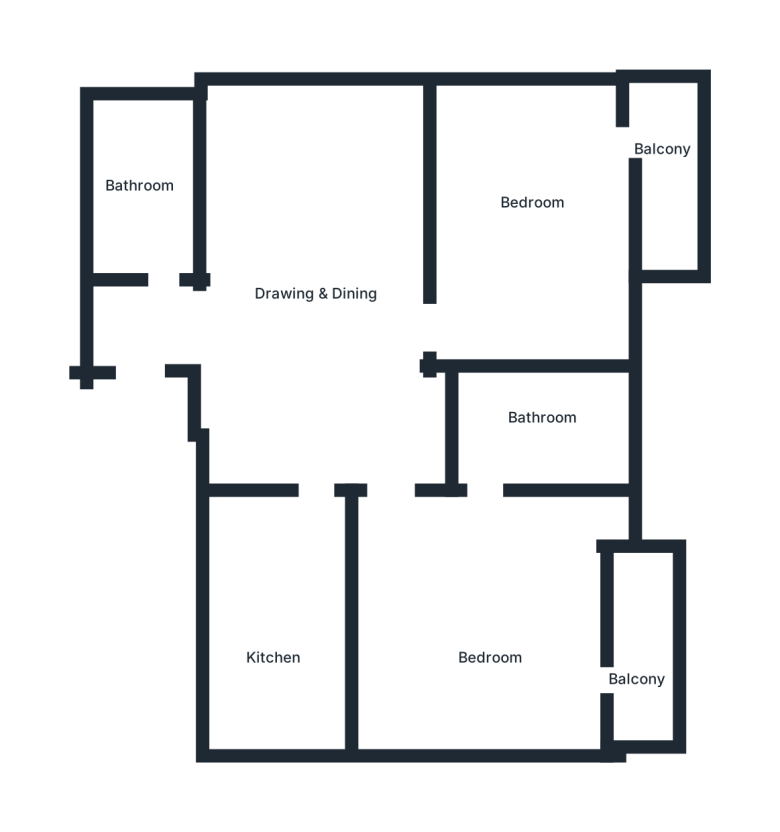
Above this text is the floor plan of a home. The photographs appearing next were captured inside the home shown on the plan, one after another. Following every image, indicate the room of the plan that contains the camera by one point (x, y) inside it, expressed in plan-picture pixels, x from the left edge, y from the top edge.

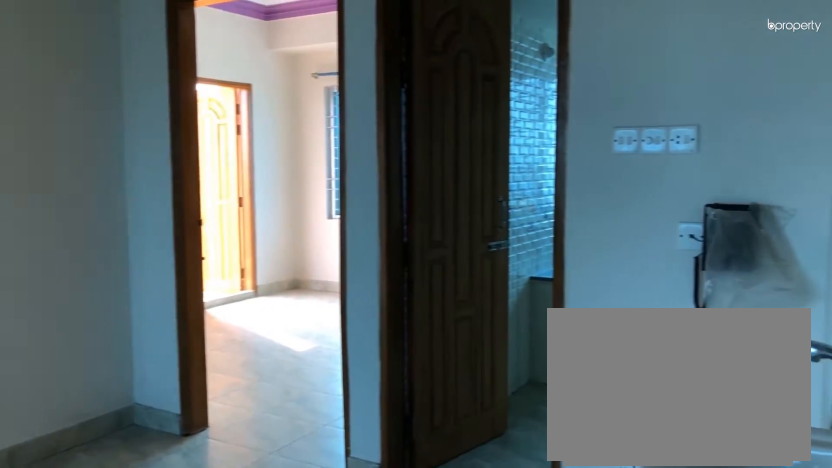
(306, 333)
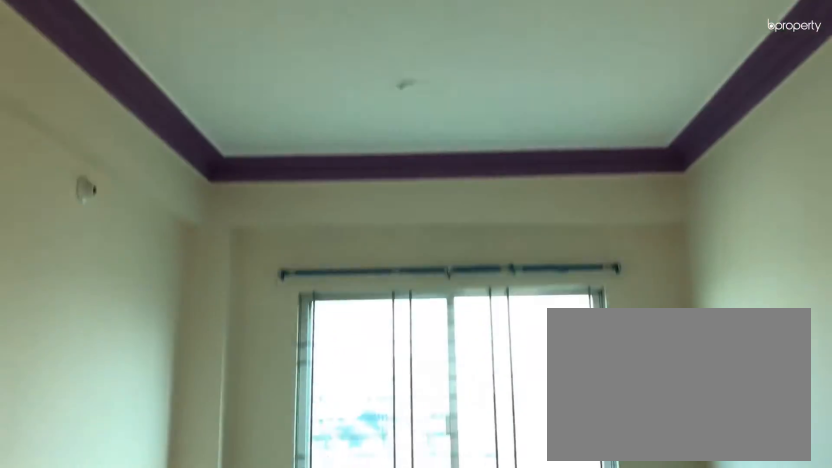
(295, 334)
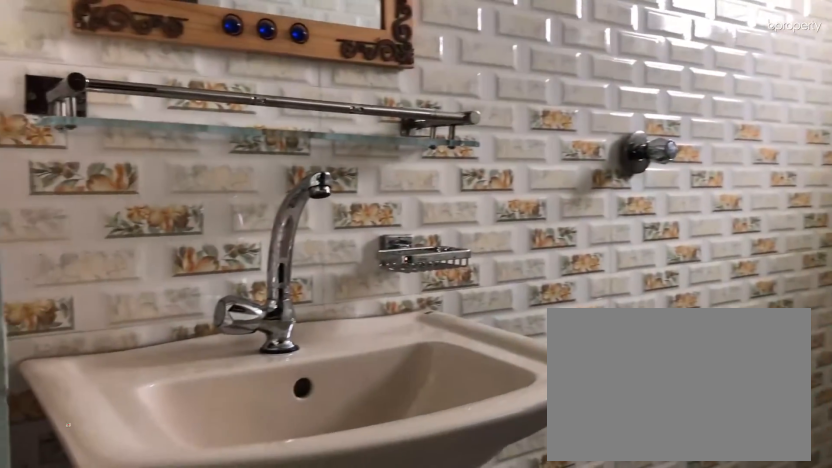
(149, 192)
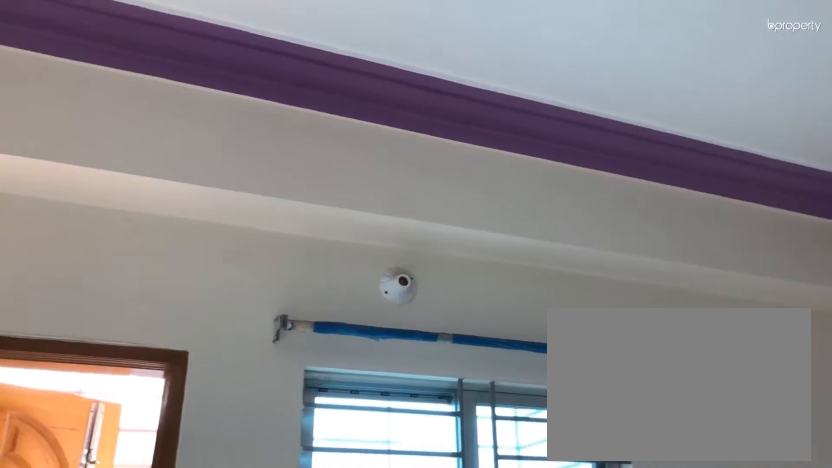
(537, 210)
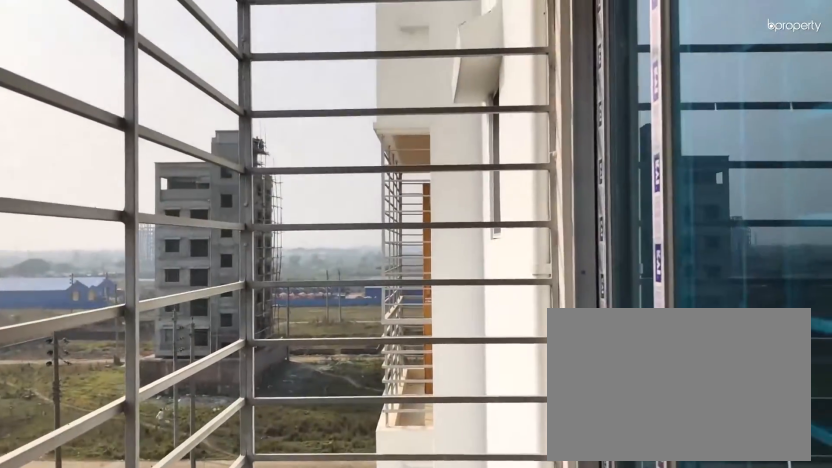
(670, 166)
